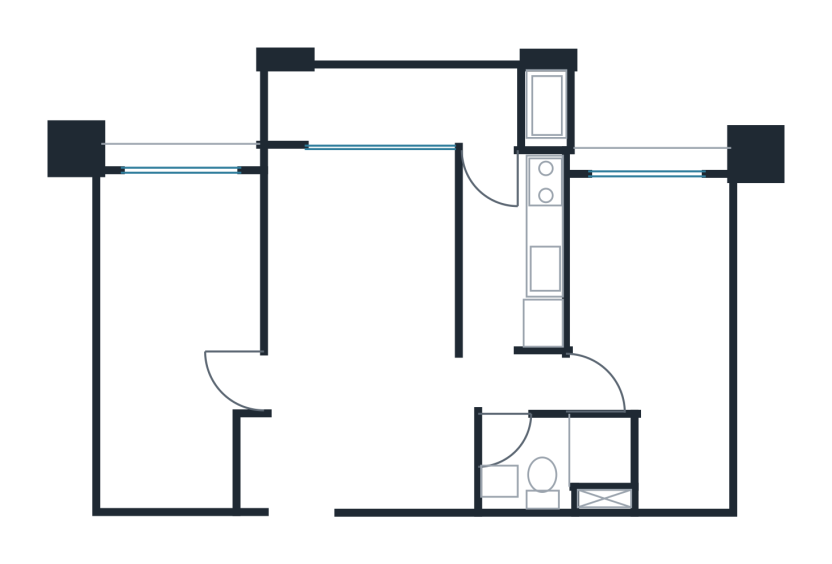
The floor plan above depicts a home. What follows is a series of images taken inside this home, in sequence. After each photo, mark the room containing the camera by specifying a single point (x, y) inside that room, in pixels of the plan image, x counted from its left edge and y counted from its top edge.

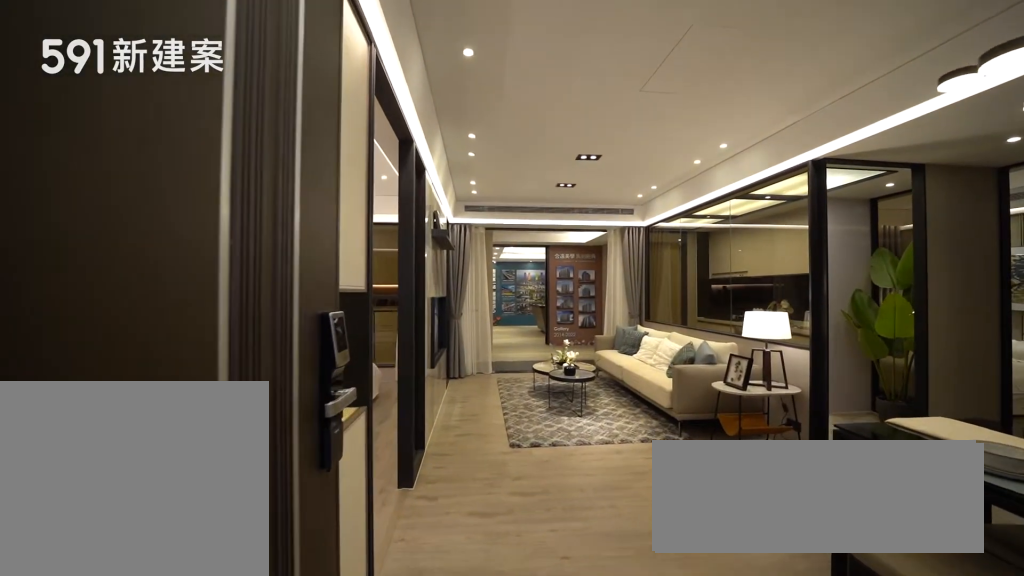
(285, 459)
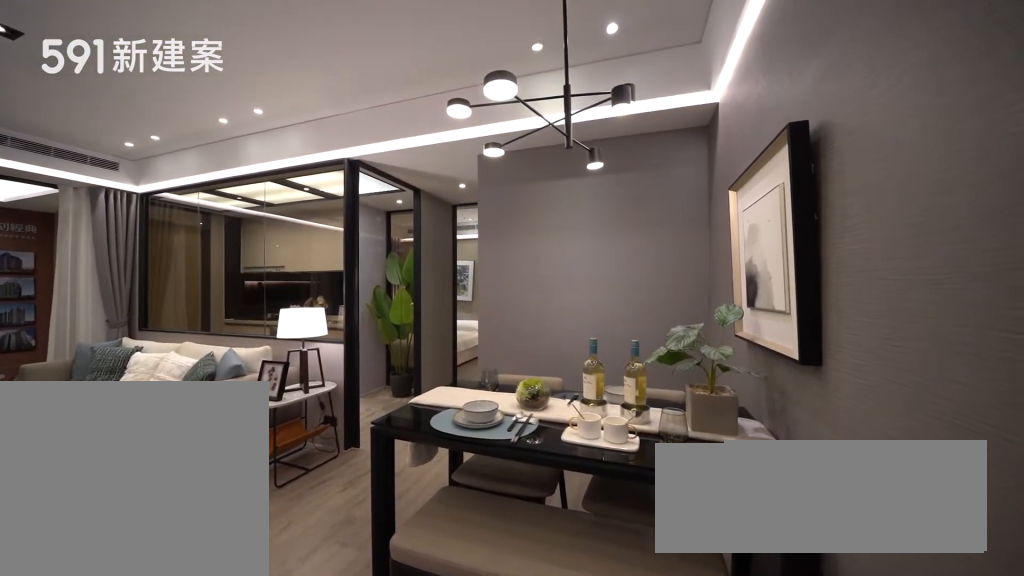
(412, 445)
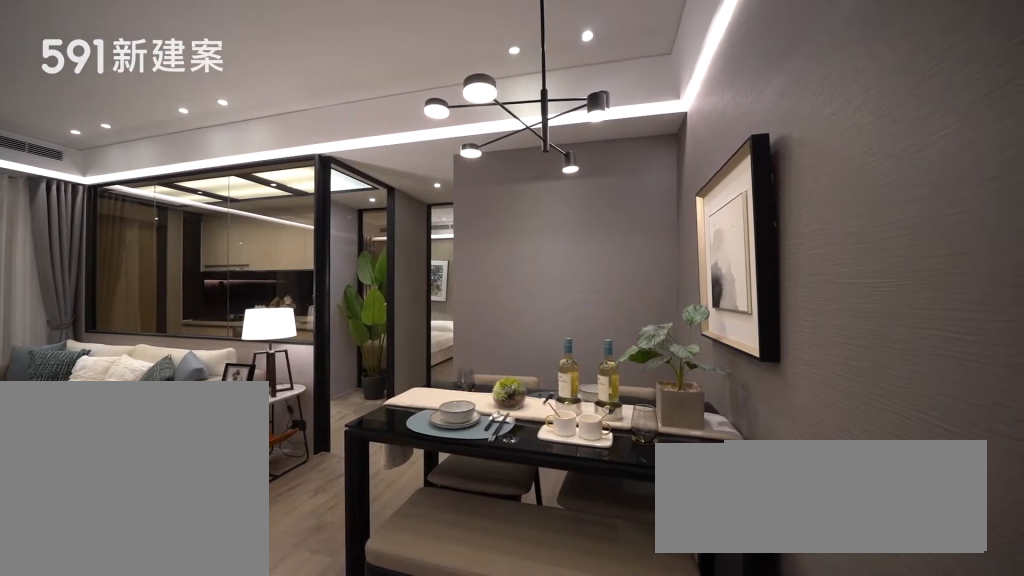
(412, 445)
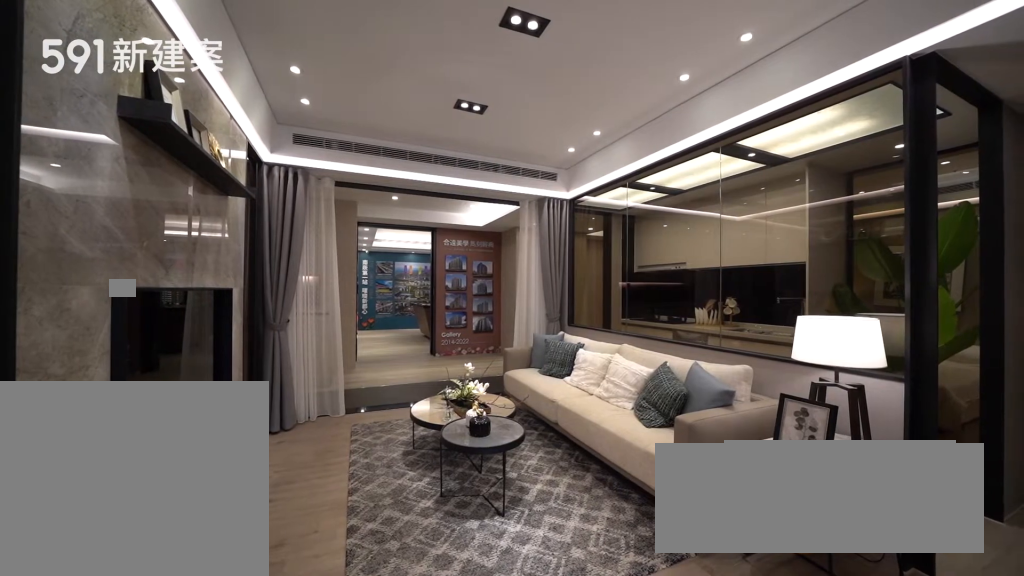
(362, 258)
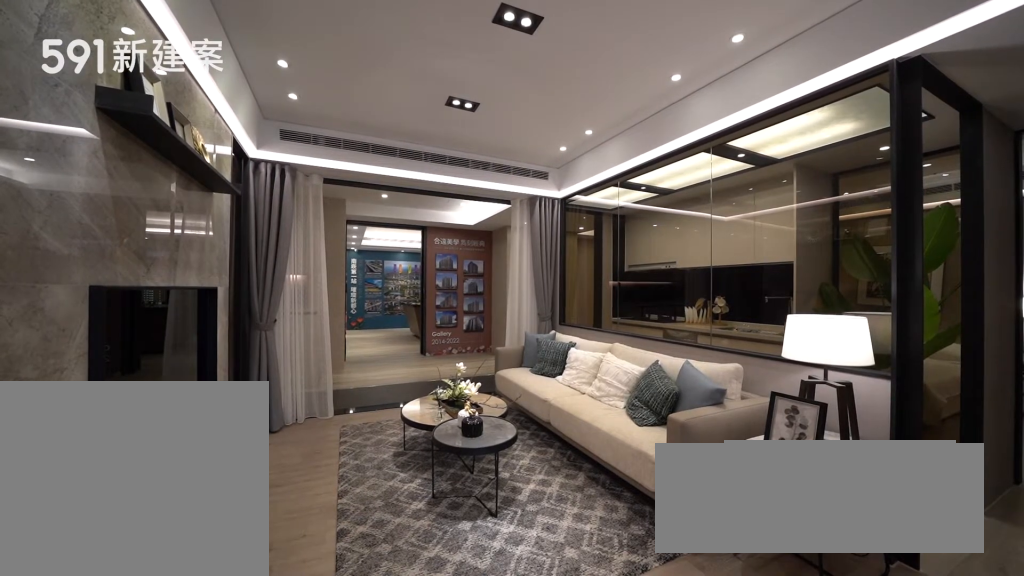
(362, 258)
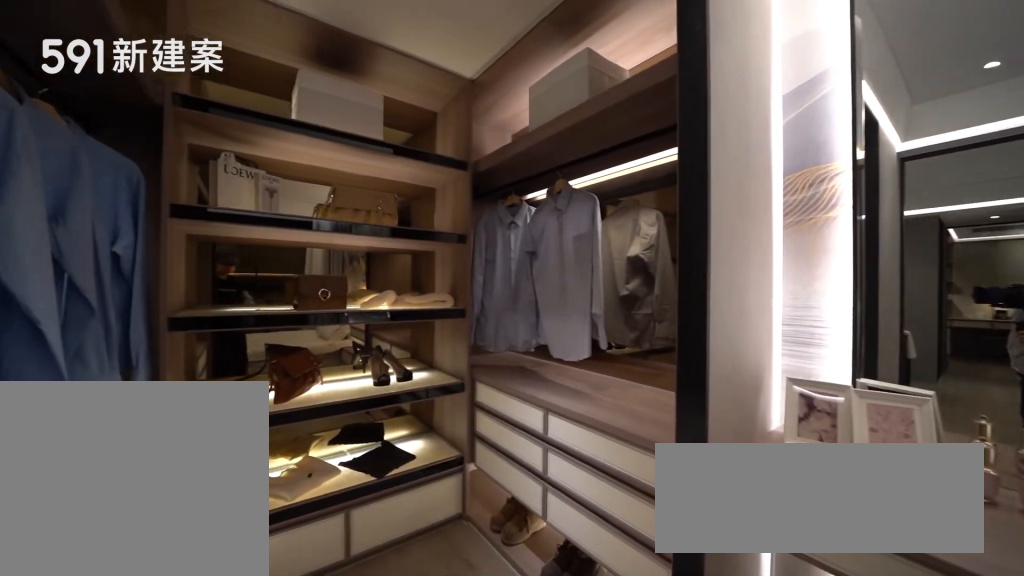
(179, 333)
